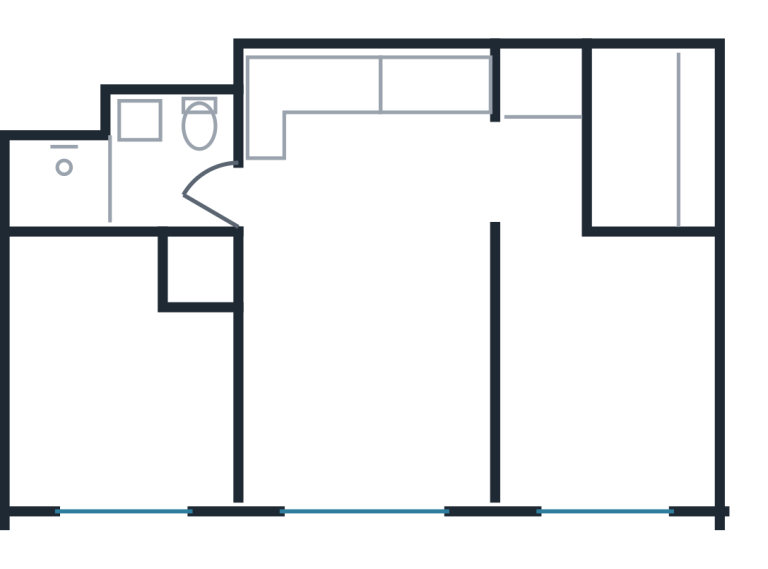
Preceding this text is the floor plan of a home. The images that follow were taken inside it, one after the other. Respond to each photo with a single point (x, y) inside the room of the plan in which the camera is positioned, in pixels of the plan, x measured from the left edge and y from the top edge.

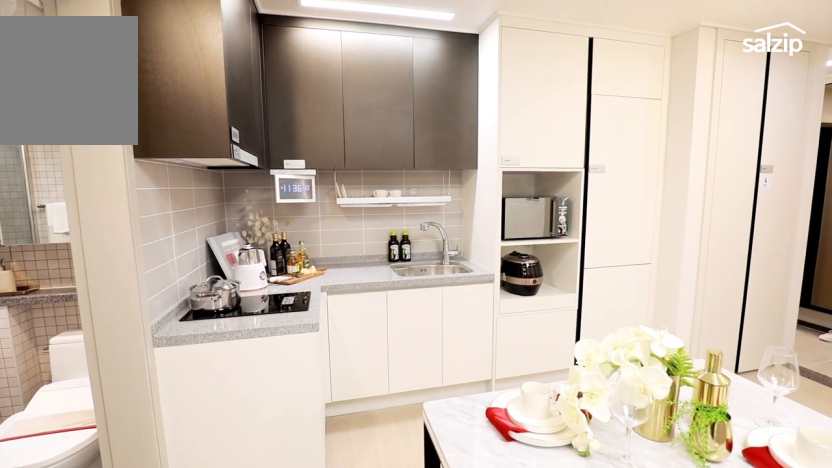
(383, 152)
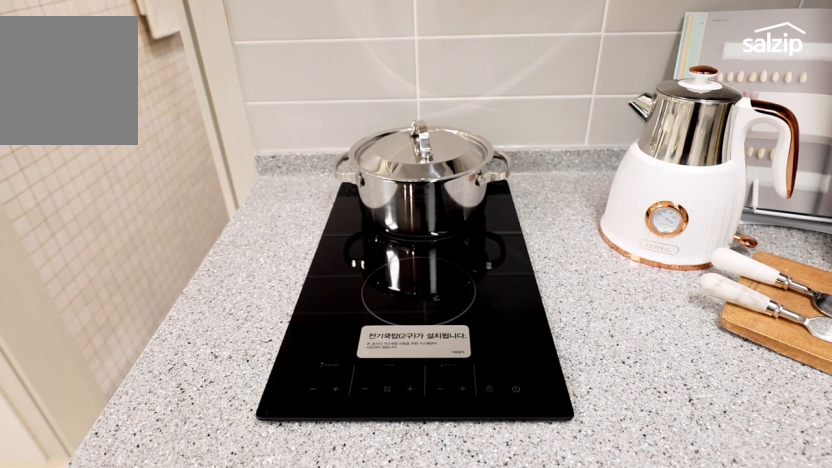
(382, 152)
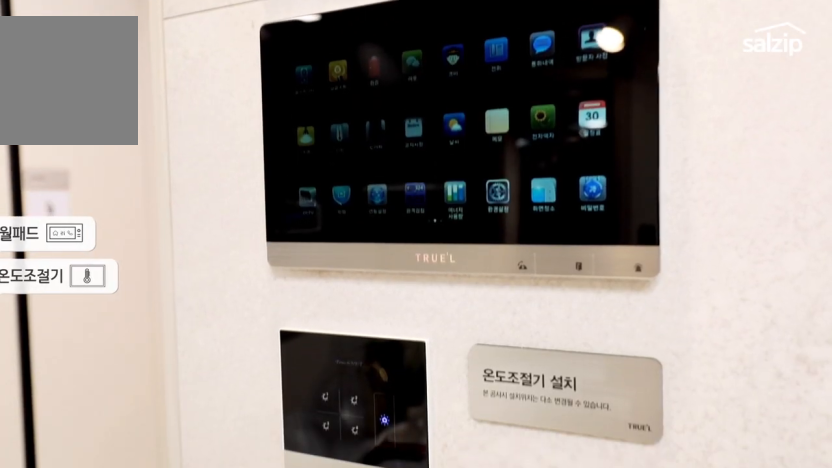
(369, 371)
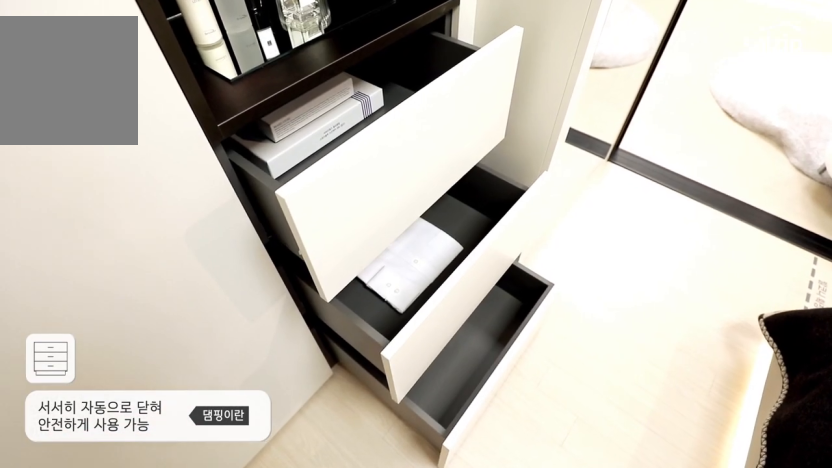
(110, 377)
